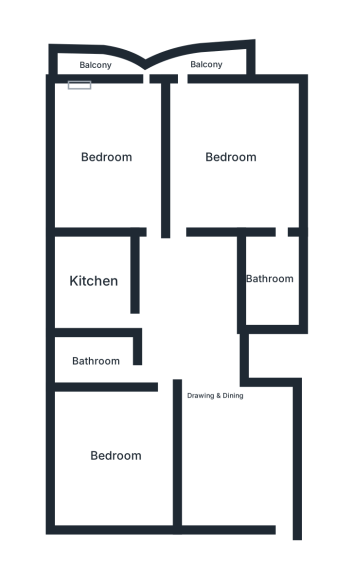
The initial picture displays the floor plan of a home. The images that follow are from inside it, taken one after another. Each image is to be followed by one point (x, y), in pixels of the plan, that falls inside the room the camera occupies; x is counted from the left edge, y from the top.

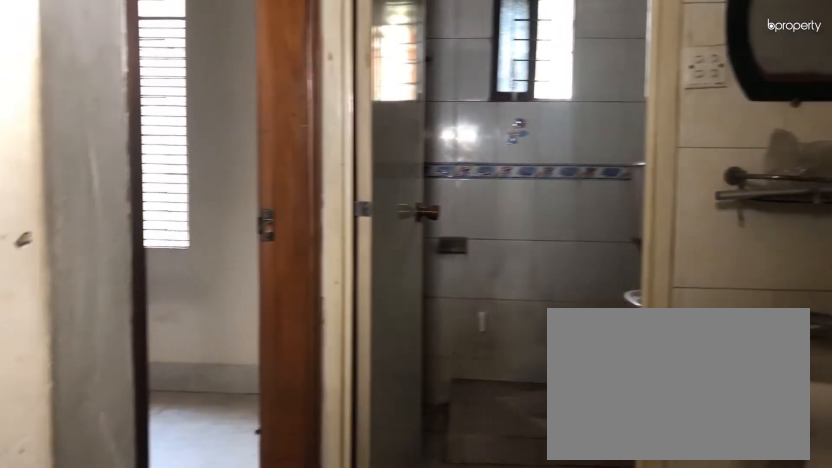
(217, 395)
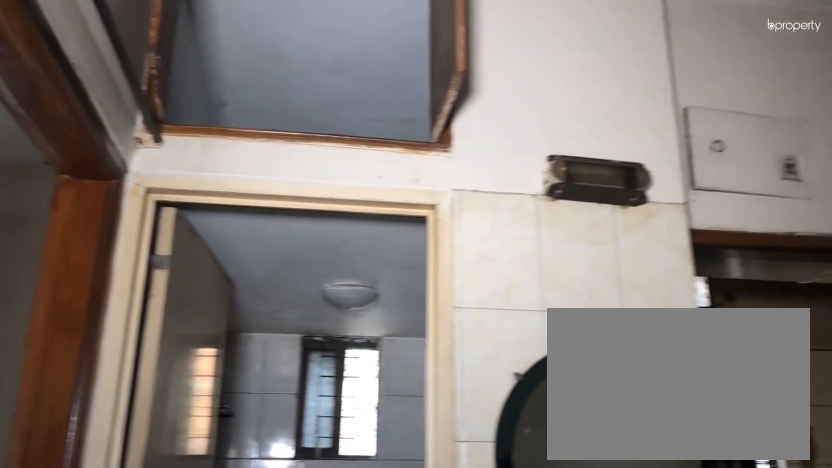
(217, 395)
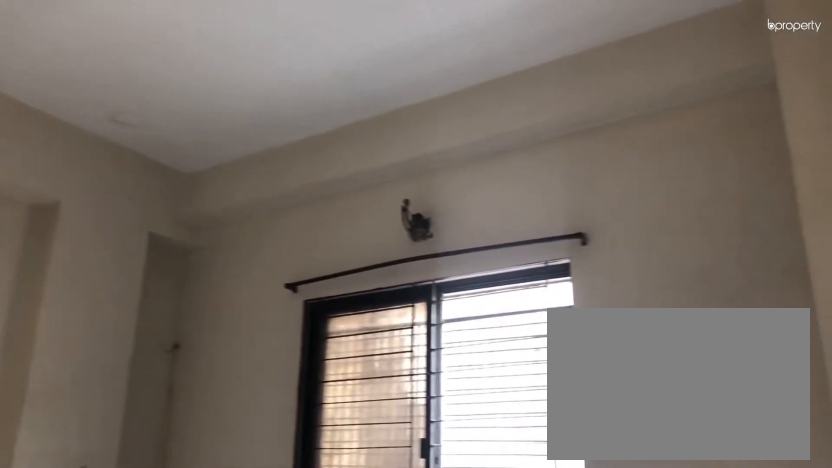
(116, 456)
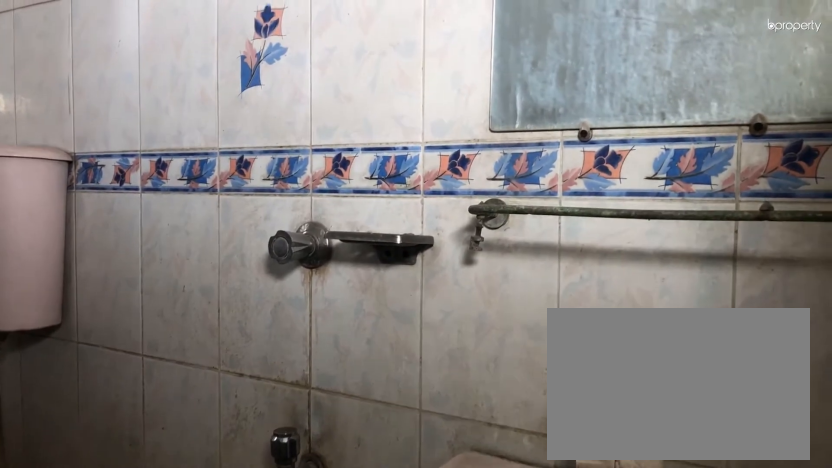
(96, 359)
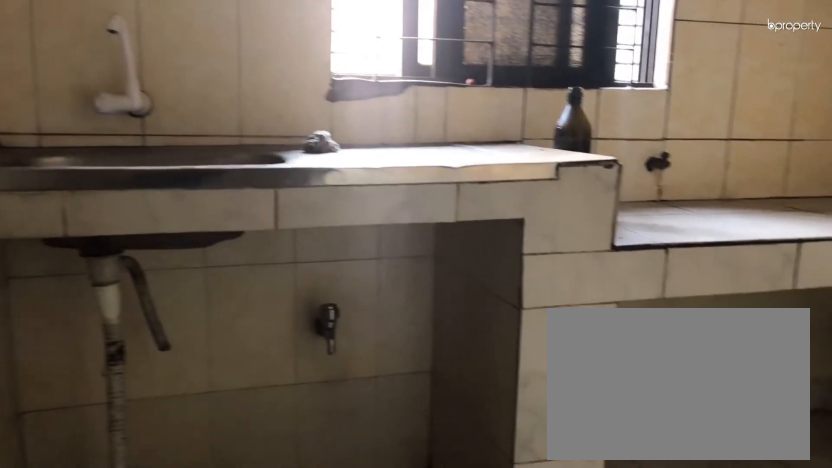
(94, 280)
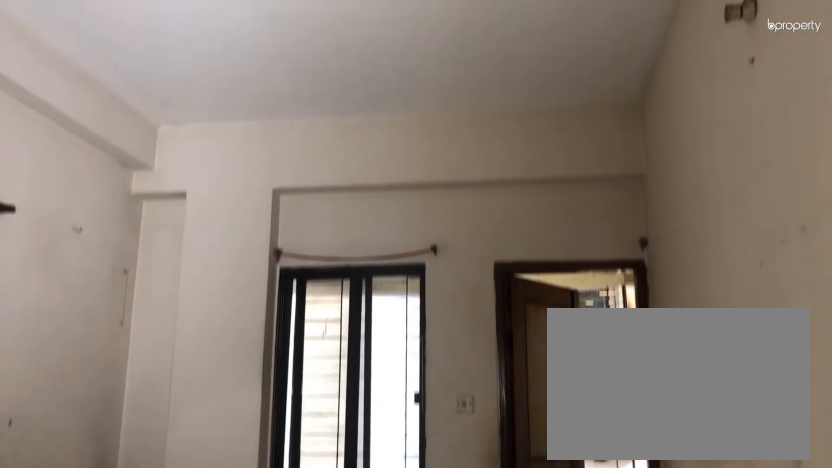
(107, 154)
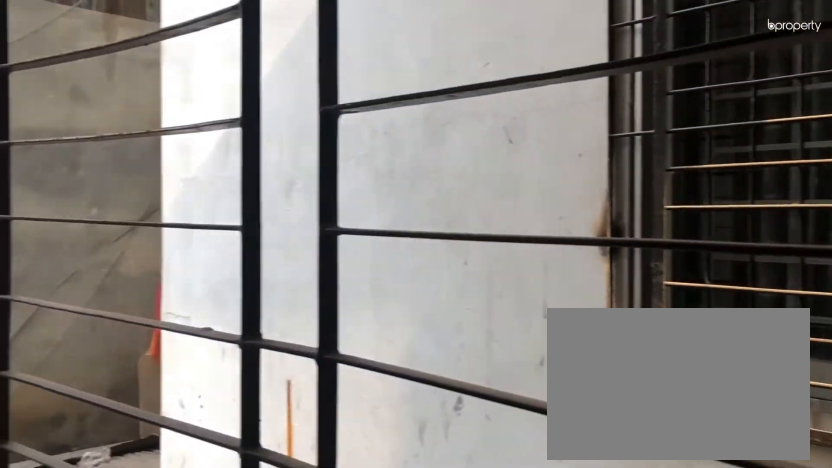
(94, 66)
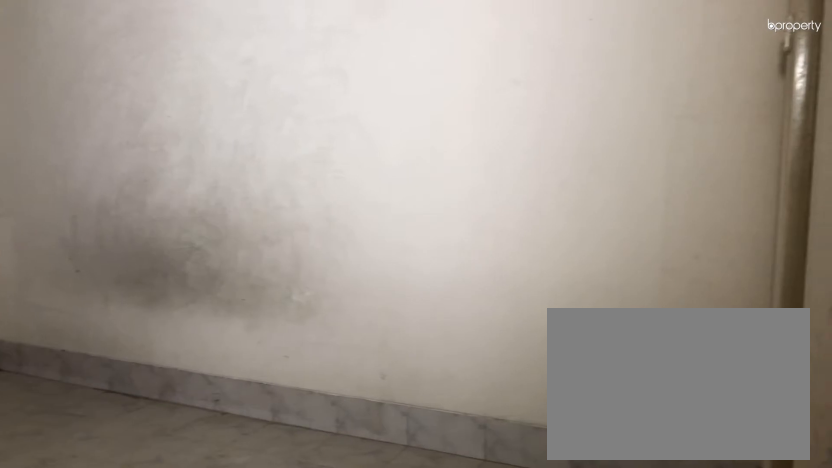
(233, 154)
